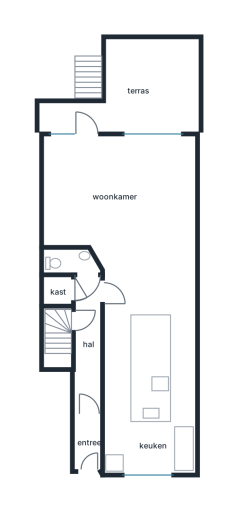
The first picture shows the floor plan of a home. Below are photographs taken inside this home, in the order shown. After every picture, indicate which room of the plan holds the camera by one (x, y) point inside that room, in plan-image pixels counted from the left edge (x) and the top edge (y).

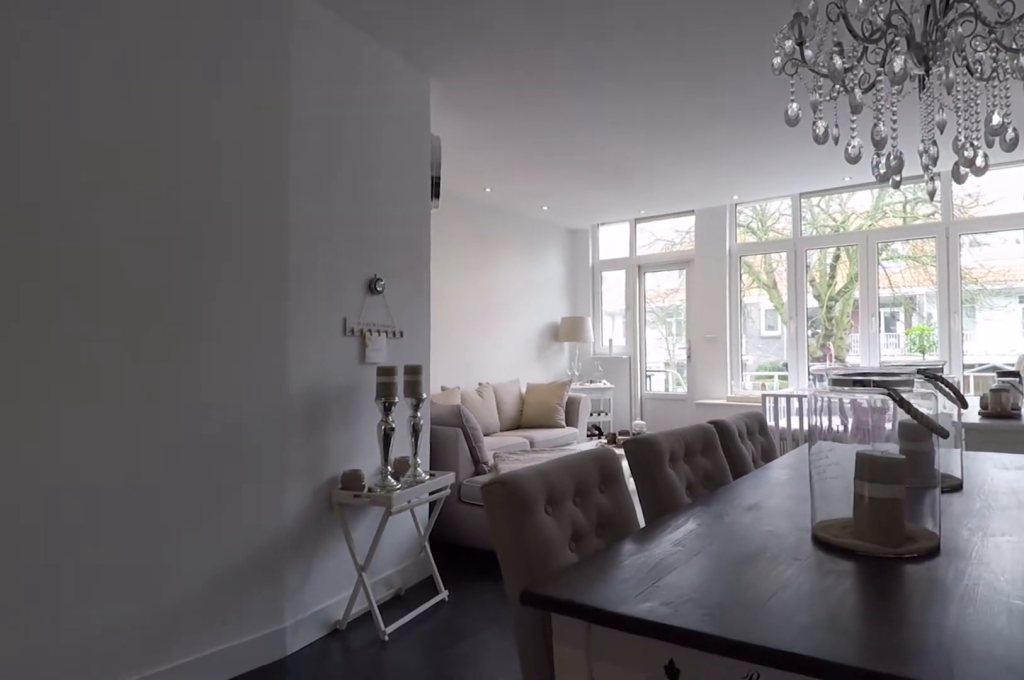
(149, 370)
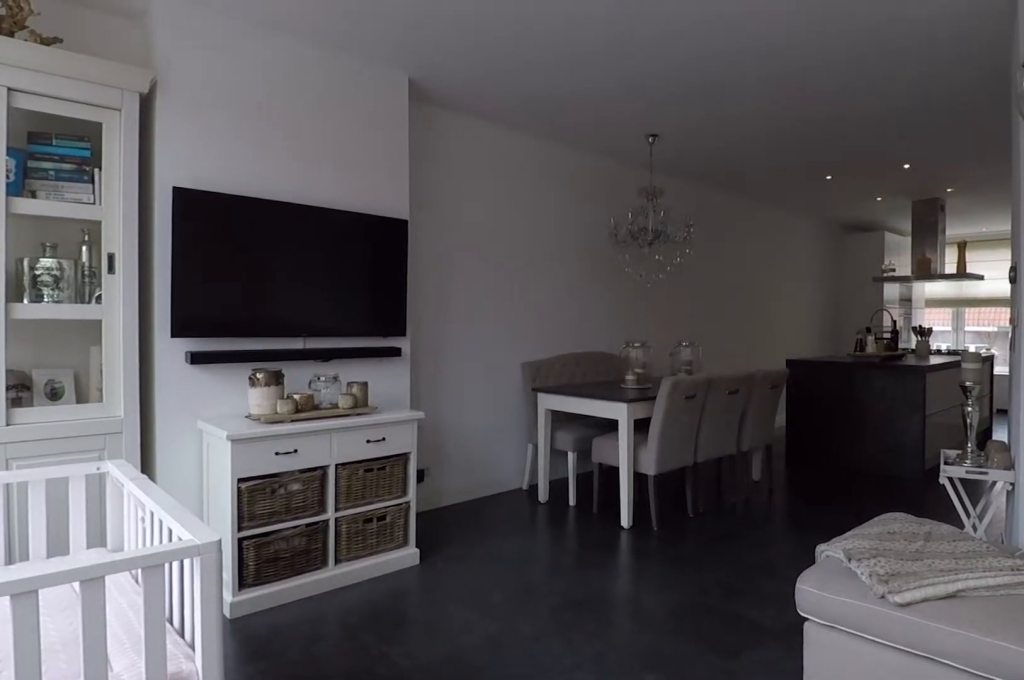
(82, 194)
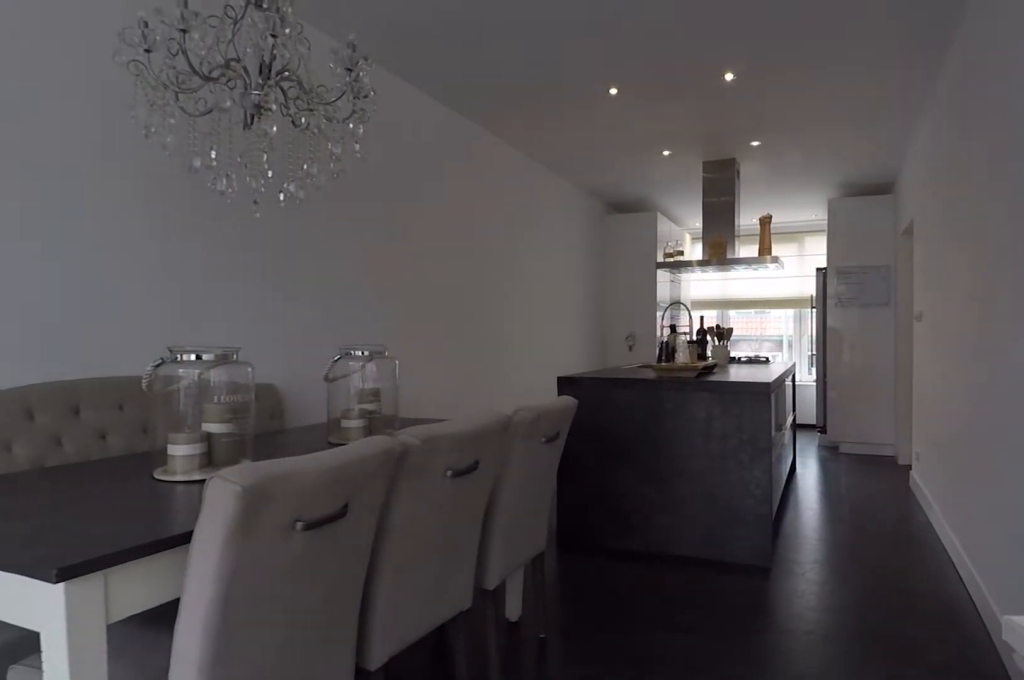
(149, 370)
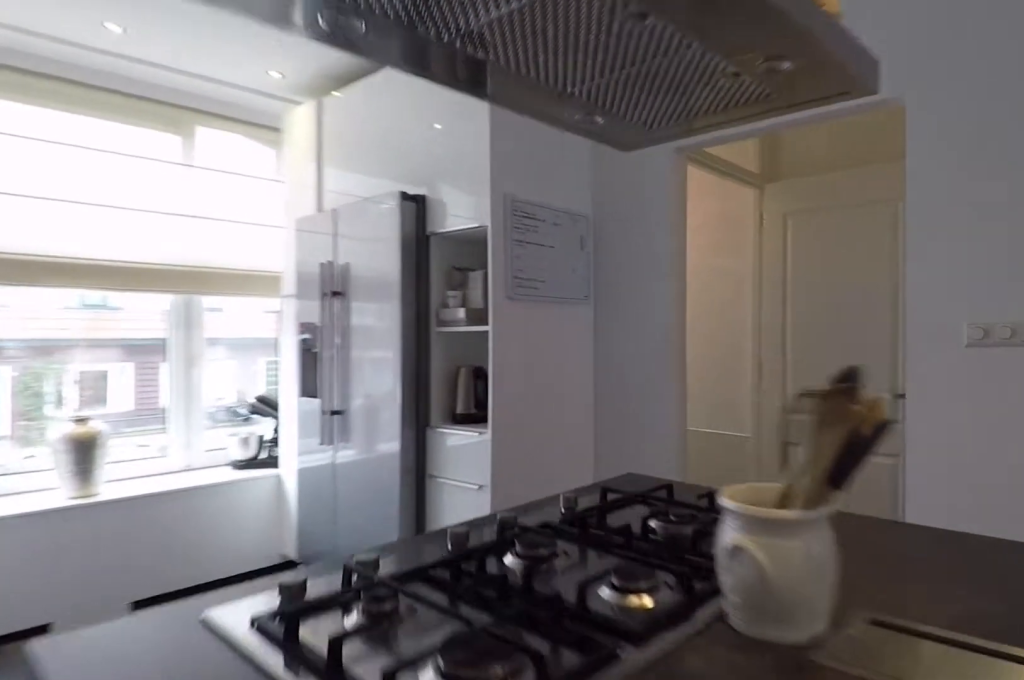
(149, 370)
